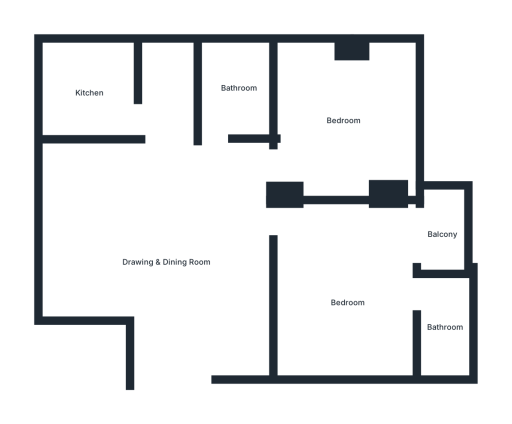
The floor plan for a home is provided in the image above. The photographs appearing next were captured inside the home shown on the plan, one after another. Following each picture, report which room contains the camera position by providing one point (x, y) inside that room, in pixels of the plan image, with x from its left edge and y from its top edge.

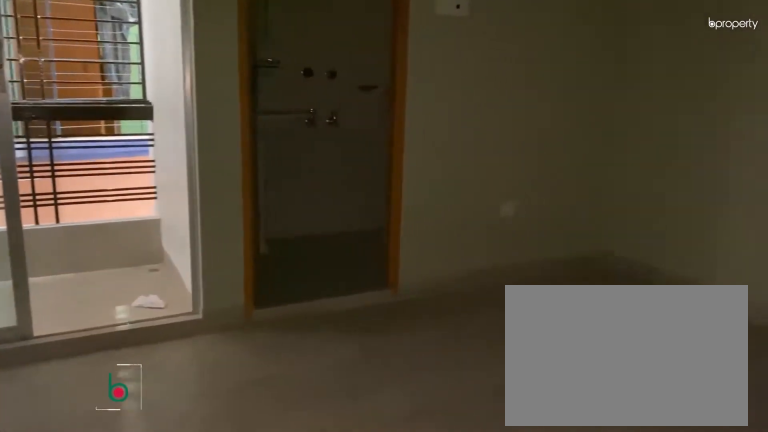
(349, 305)
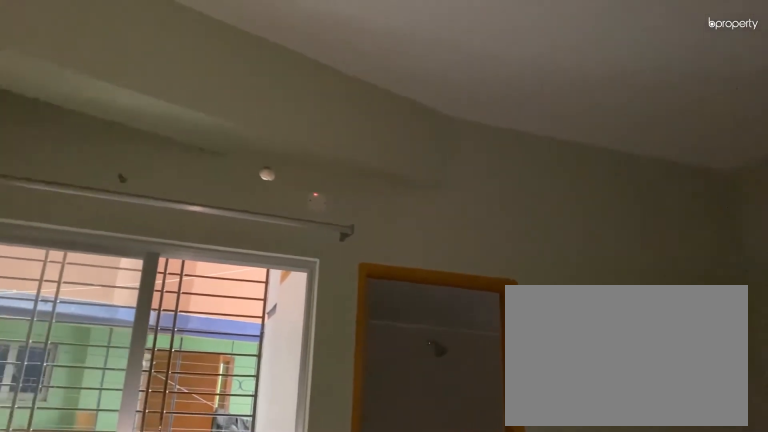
(349, 305)
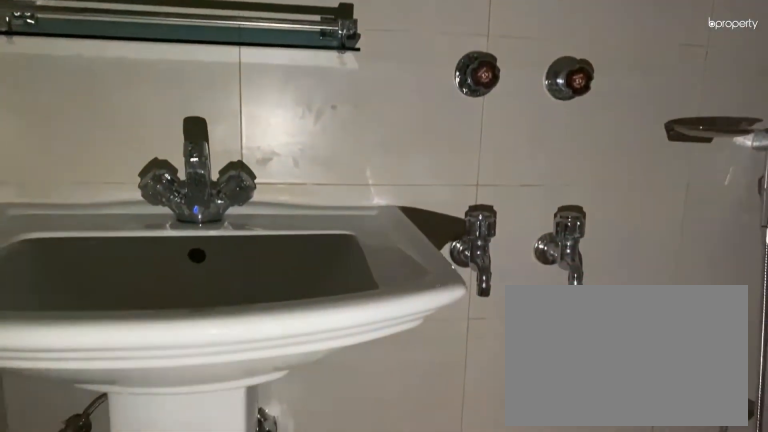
(445, 328)
